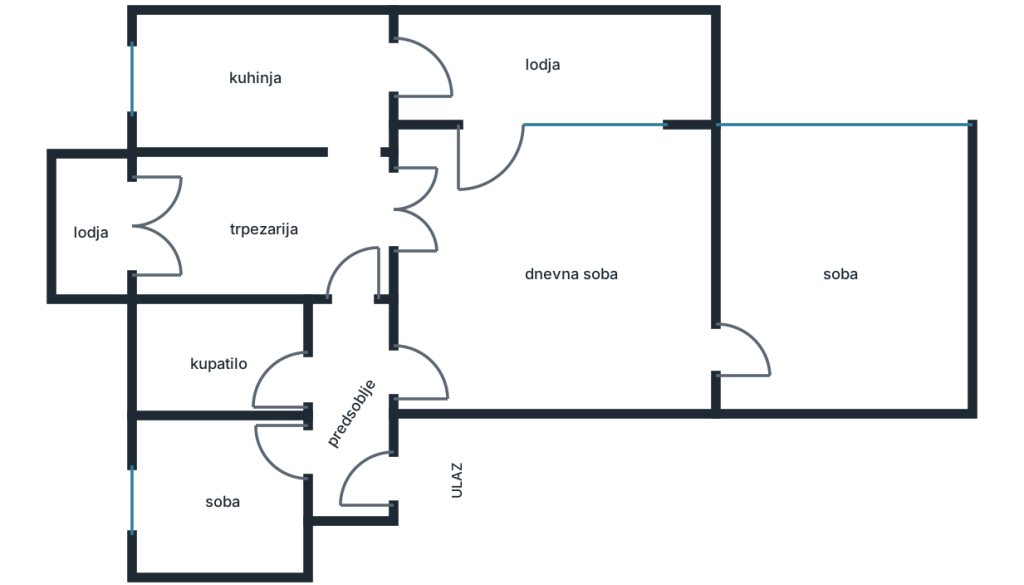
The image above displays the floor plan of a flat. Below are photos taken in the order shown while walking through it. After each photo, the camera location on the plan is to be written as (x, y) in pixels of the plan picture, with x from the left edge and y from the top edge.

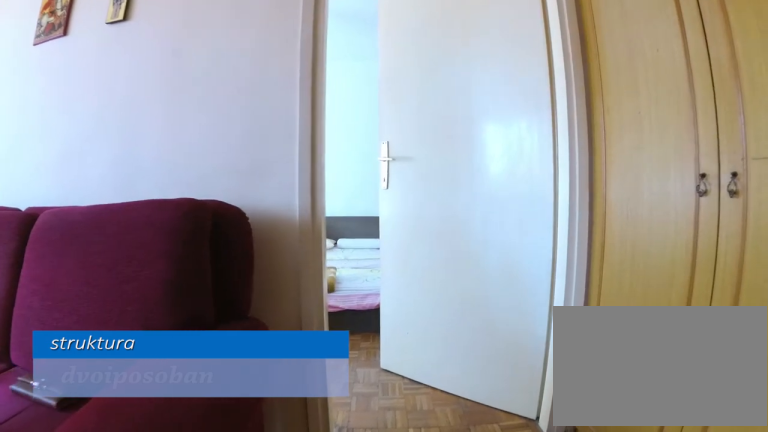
(629, 378)
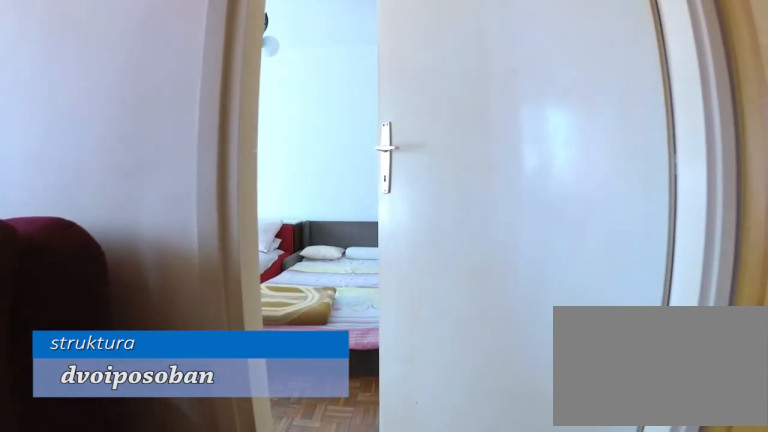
(658, 378)
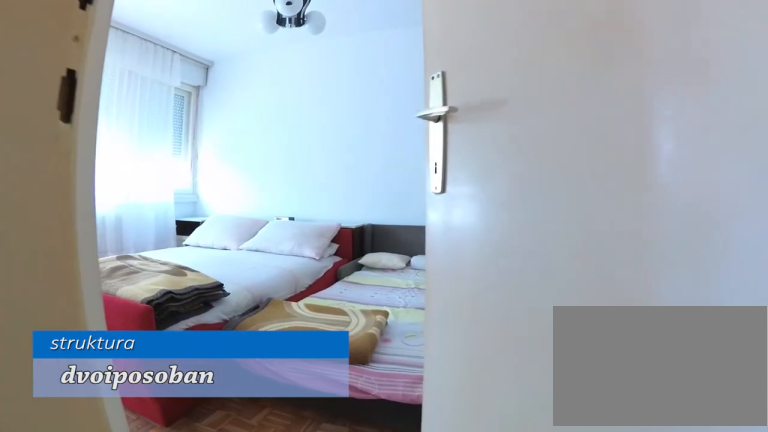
(686, 378)
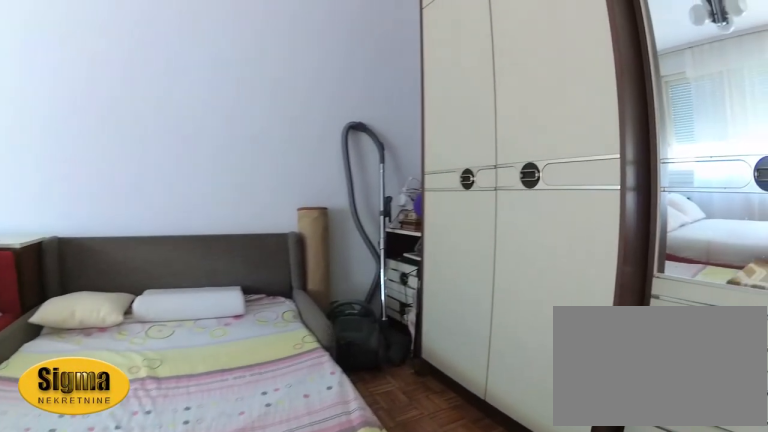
(782, 361)
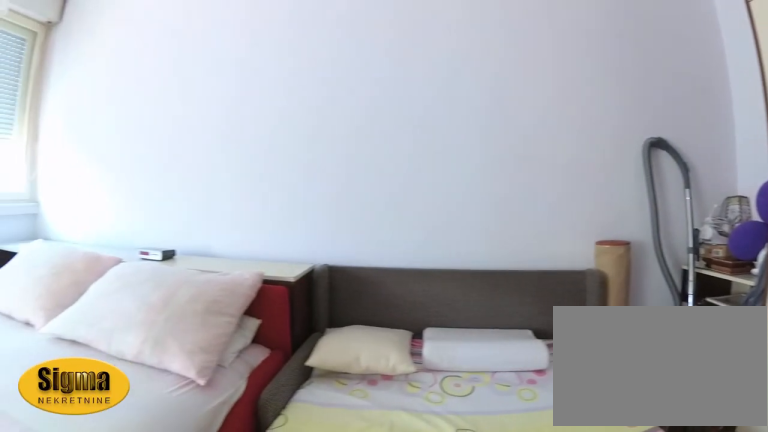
(843, 373)
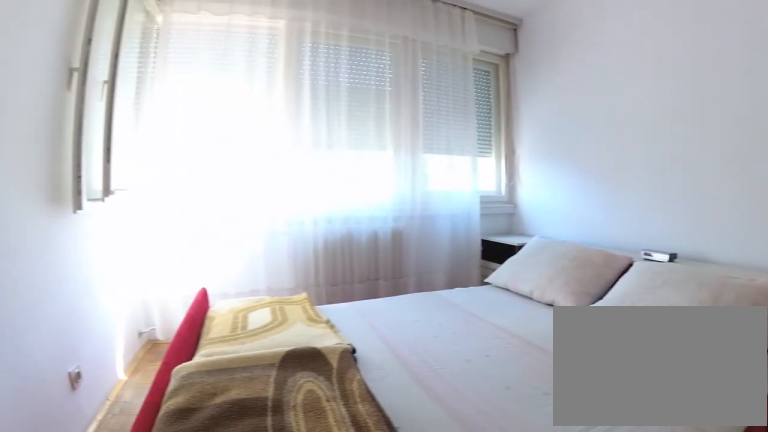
(843, 383)
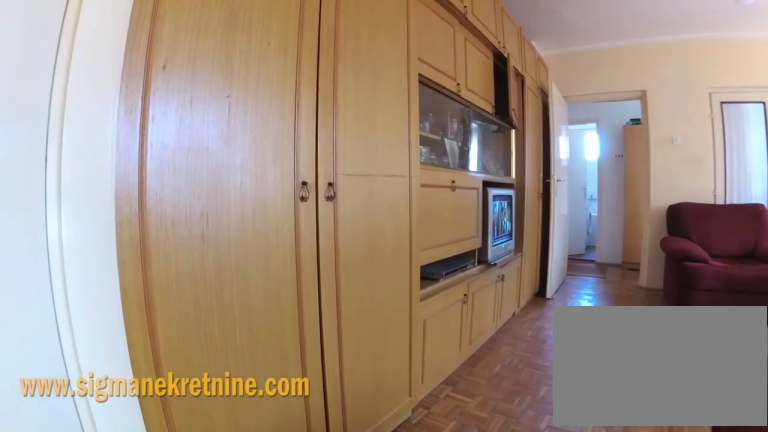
(770, 358)
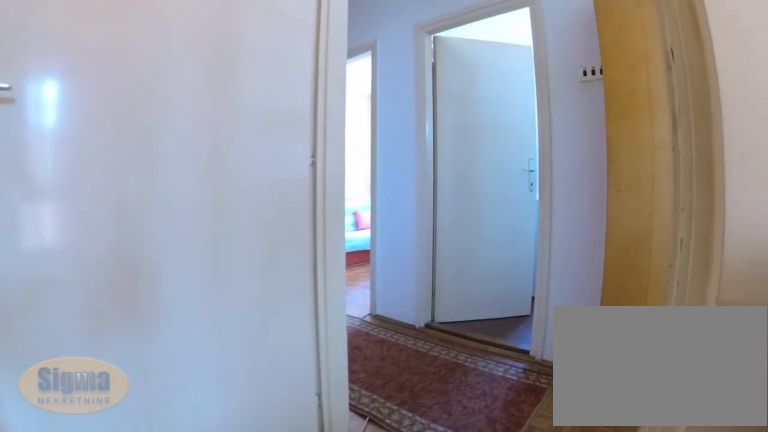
(464, 330)
